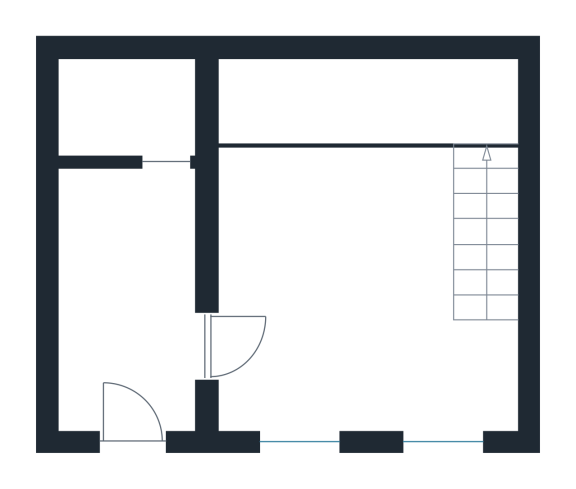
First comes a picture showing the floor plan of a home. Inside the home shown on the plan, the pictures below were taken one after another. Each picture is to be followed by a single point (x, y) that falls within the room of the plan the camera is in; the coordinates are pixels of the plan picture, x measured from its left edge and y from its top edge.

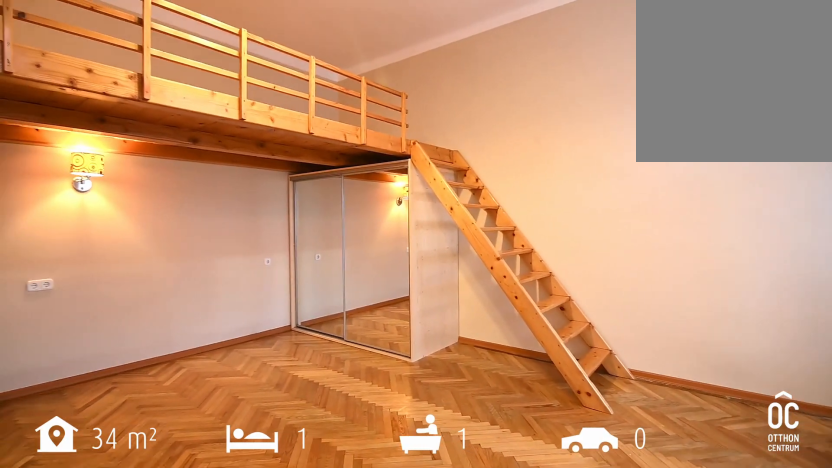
(366, 258)
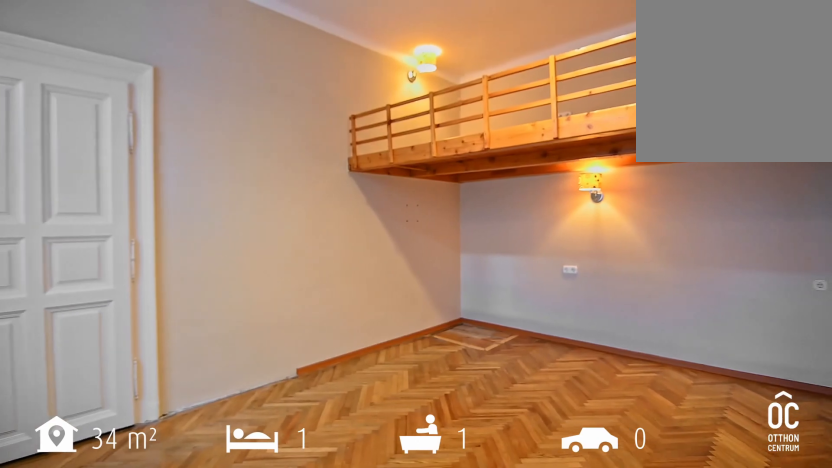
(366, 258)
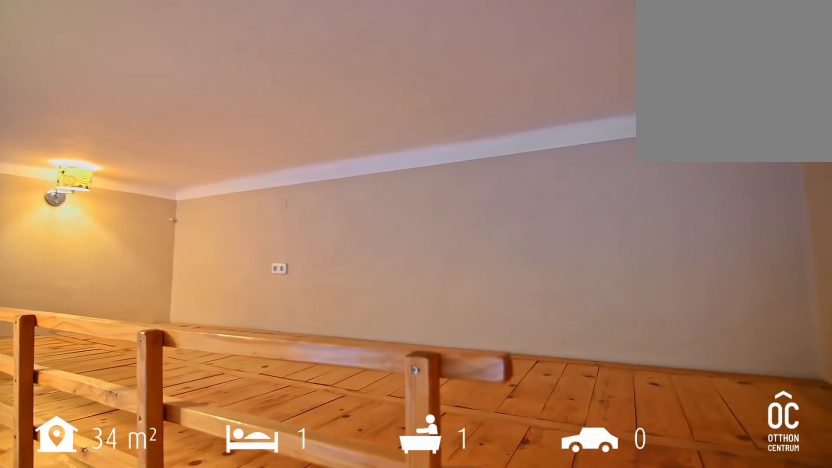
(361, 100)
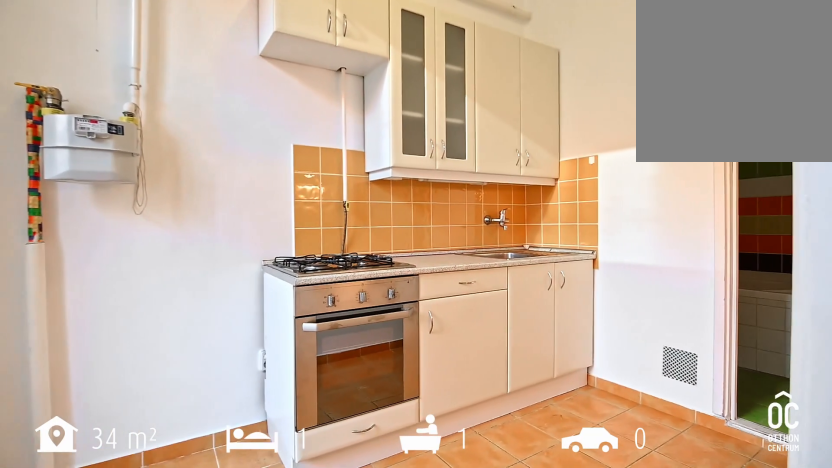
(123, 292)
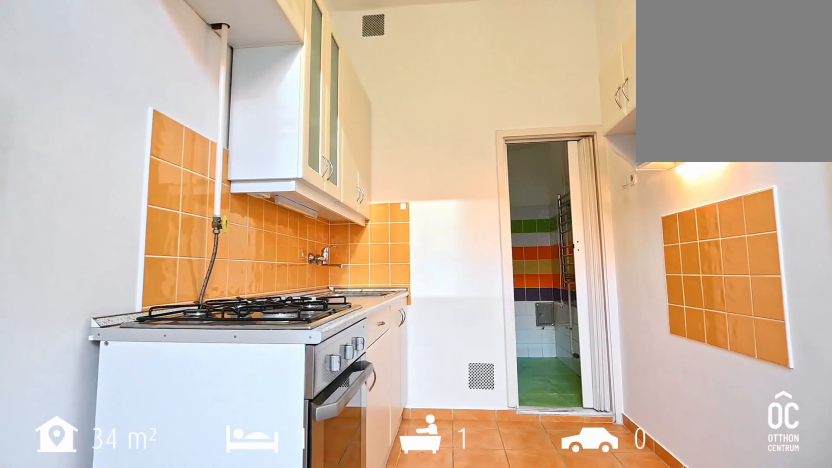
(123, 292)
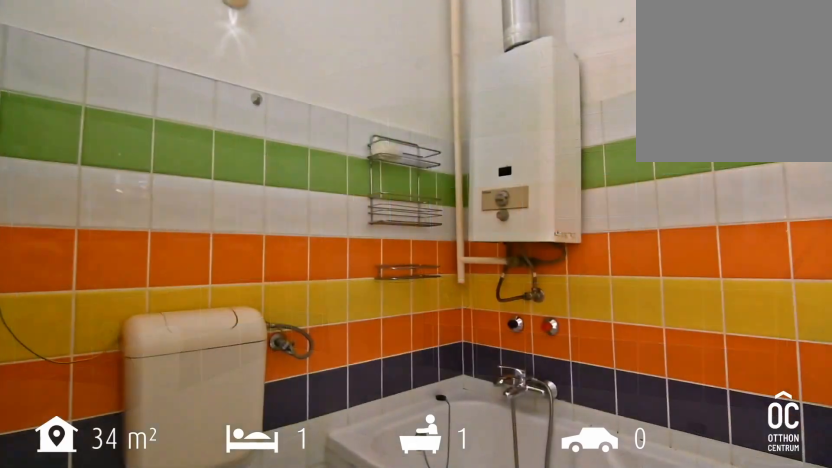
(123, 106)
